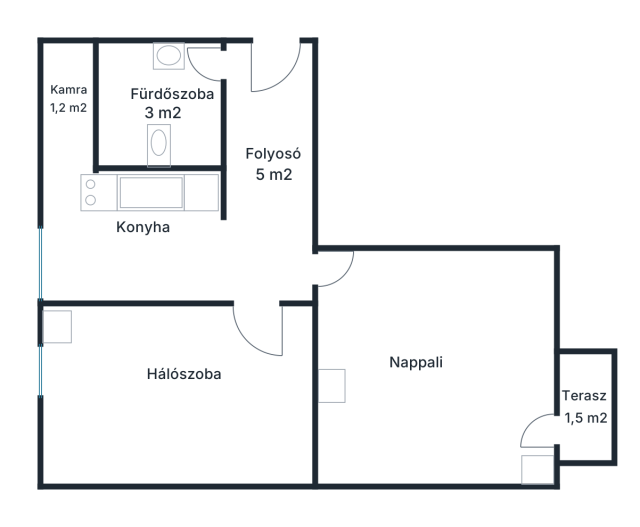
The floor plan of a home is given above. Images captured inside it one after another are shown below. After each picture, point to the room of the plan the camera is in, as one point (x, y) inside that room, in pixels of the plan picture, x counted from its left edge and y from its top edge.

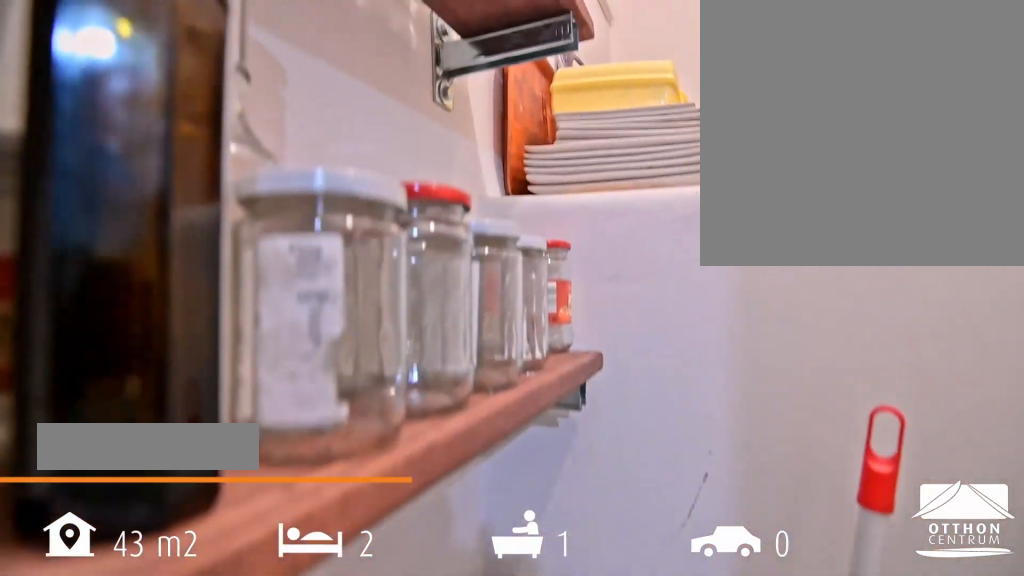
(66, 94)
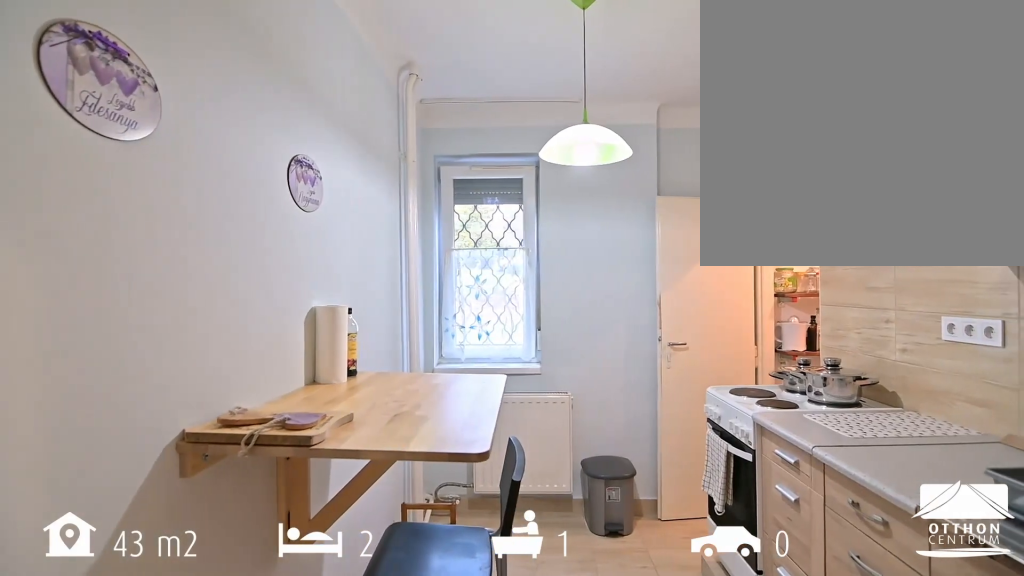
(221, 258)
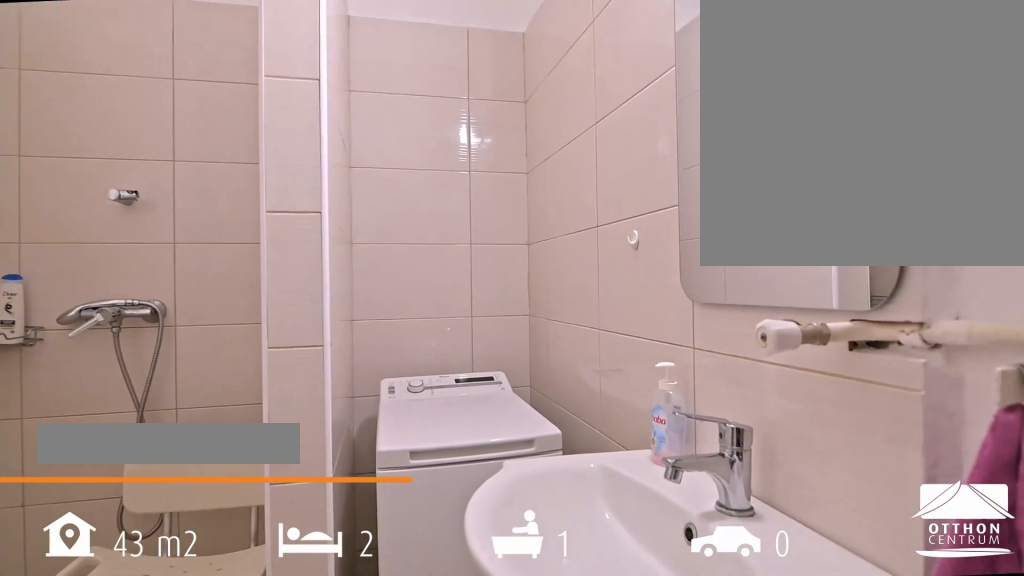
(157, 109)
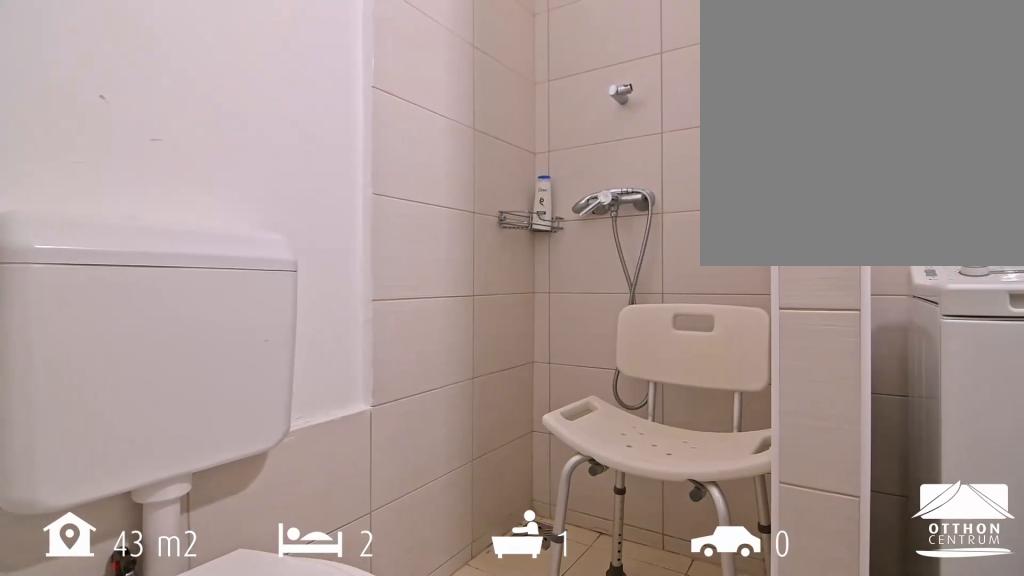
(157, 109)
